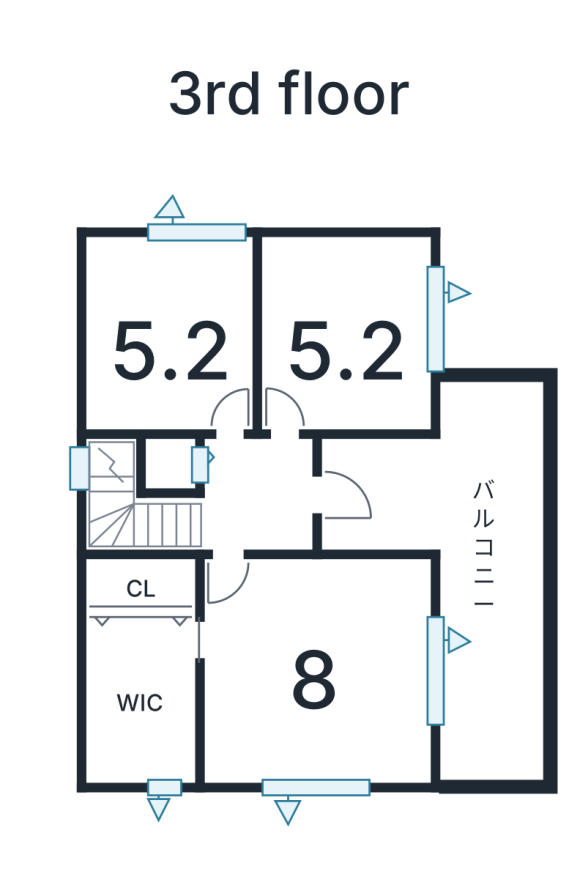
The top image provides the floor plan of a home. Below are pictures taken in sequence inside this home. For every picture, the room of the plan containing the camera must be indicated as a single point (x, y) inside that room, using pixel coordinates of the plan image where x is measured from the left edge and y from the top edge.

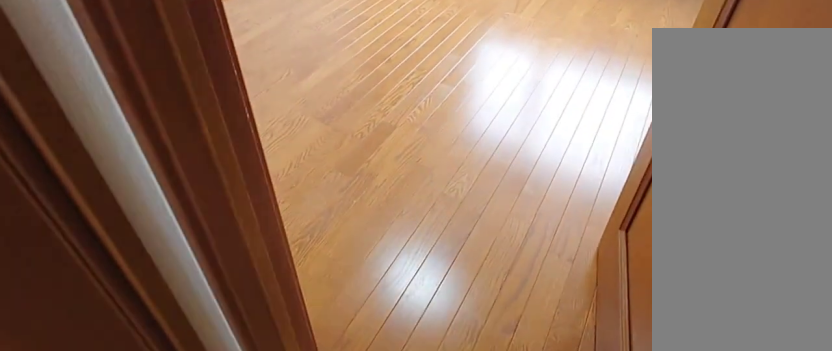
(158, 335)
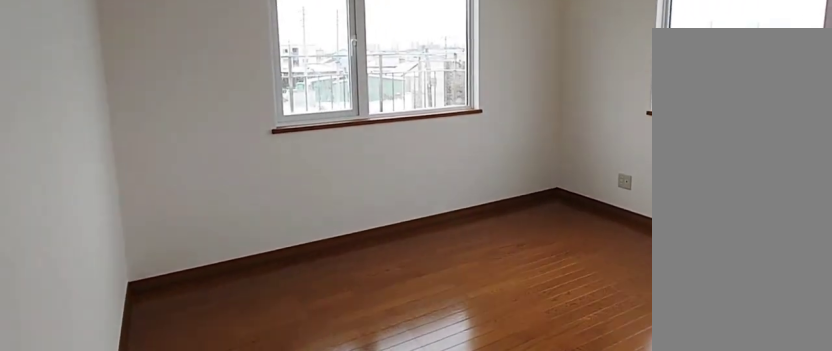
(307, 668)
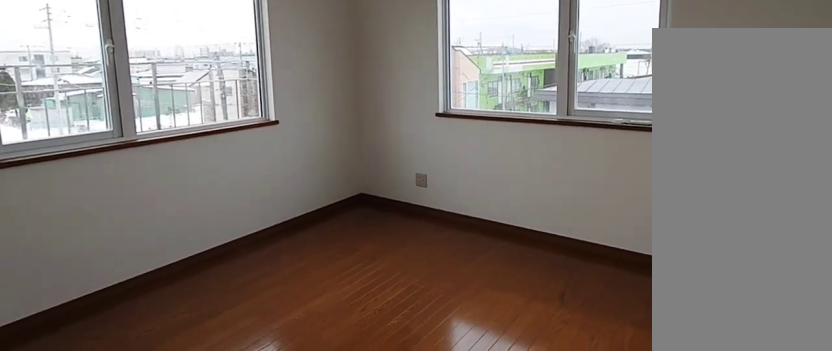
(307, 668)
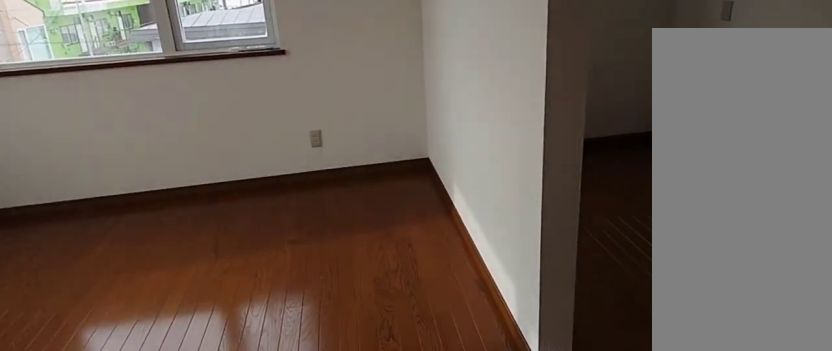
(307, 668)
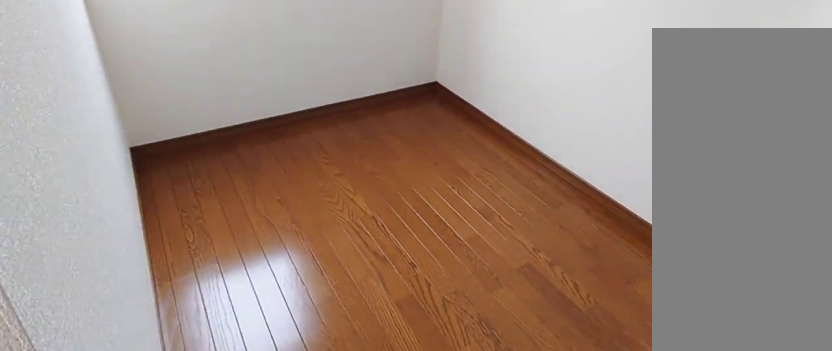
(134, 697)
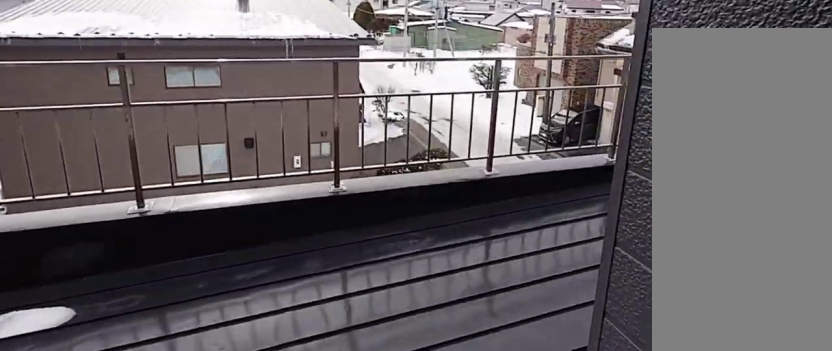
(479, 551)
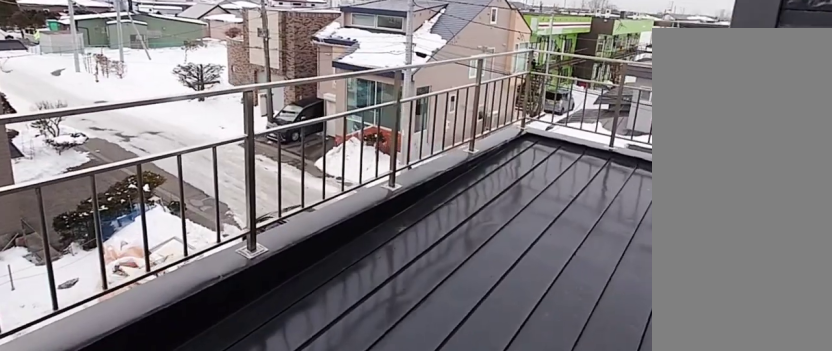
(479, 551)
